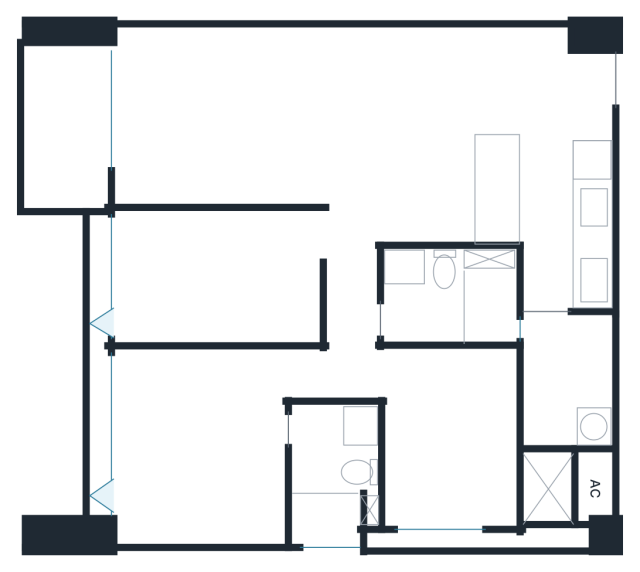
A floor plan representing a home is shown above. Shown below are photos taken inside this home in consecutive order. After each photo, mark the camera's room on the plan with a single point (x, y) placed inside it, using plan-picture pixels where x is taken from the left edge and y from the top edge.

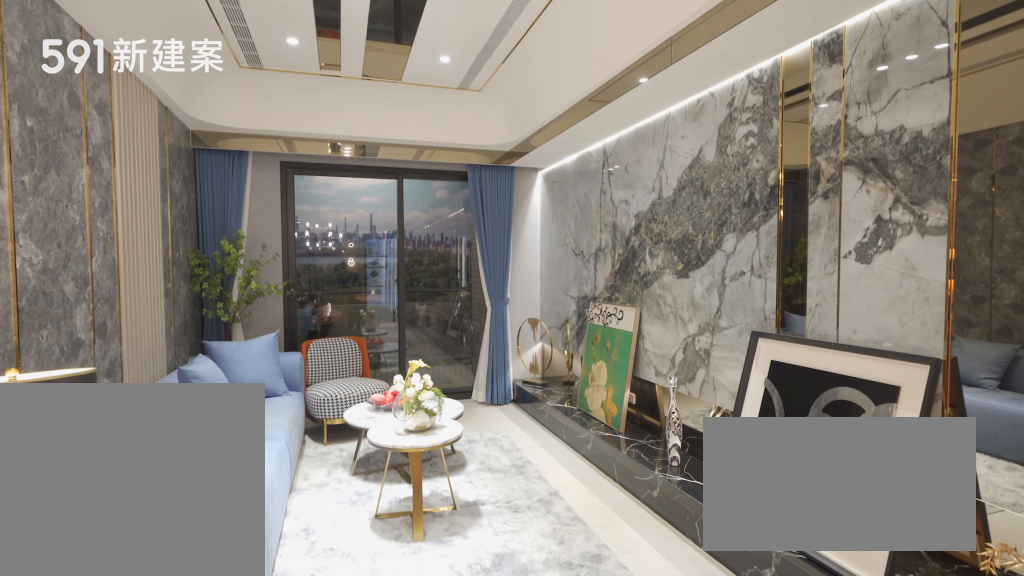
(227, 116)
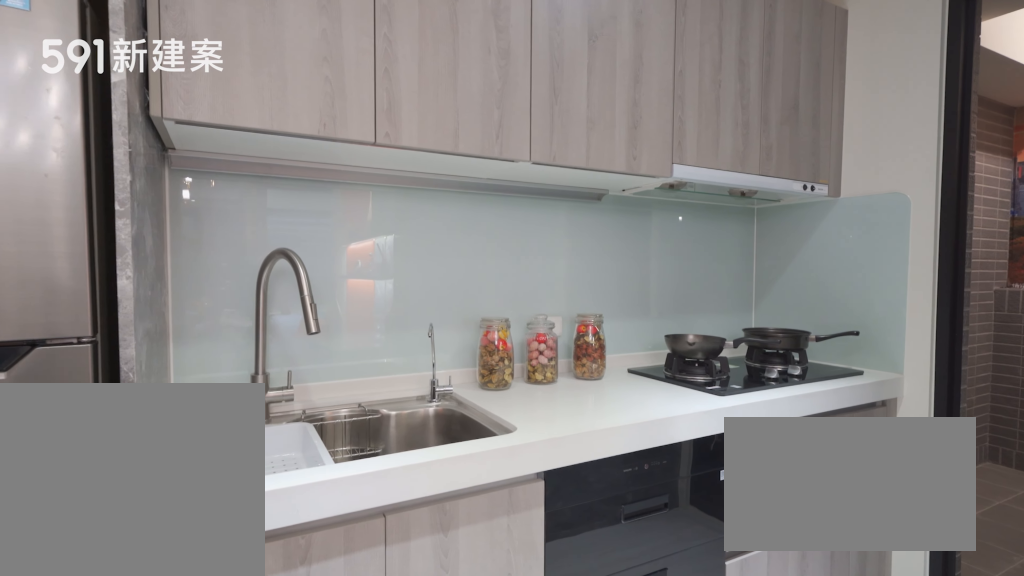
(568, 209)
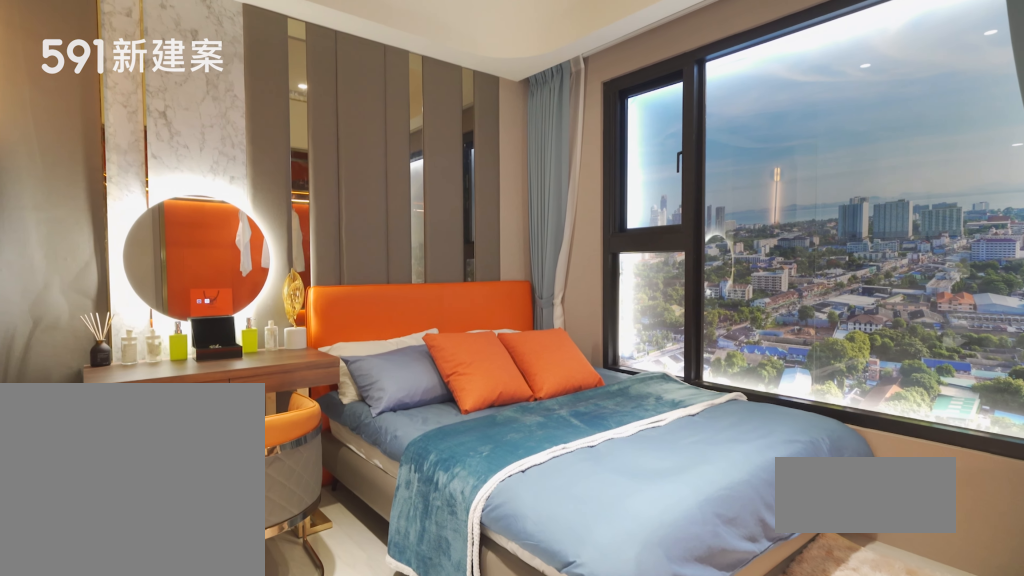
(202, 445)
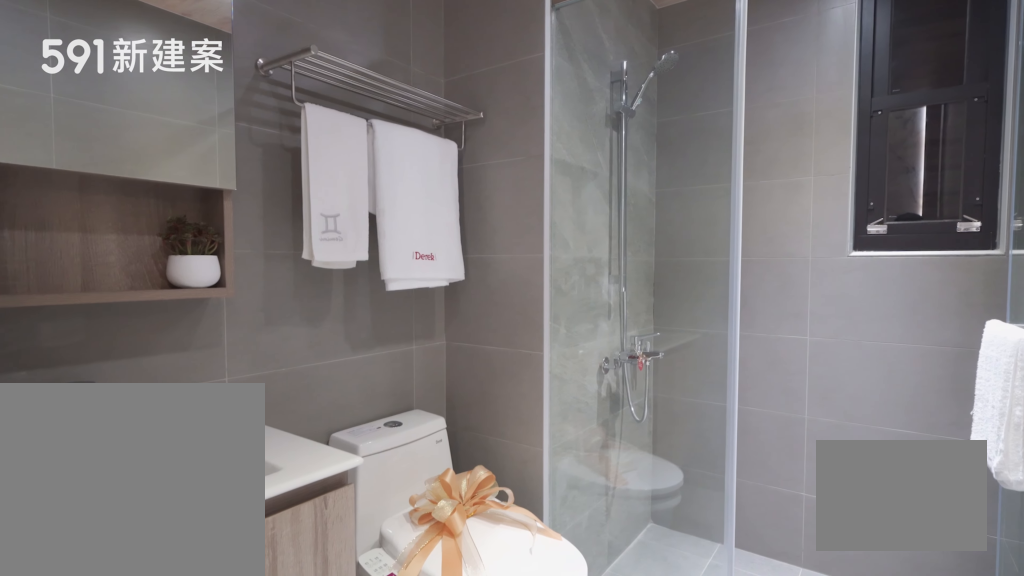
(449, 296)
